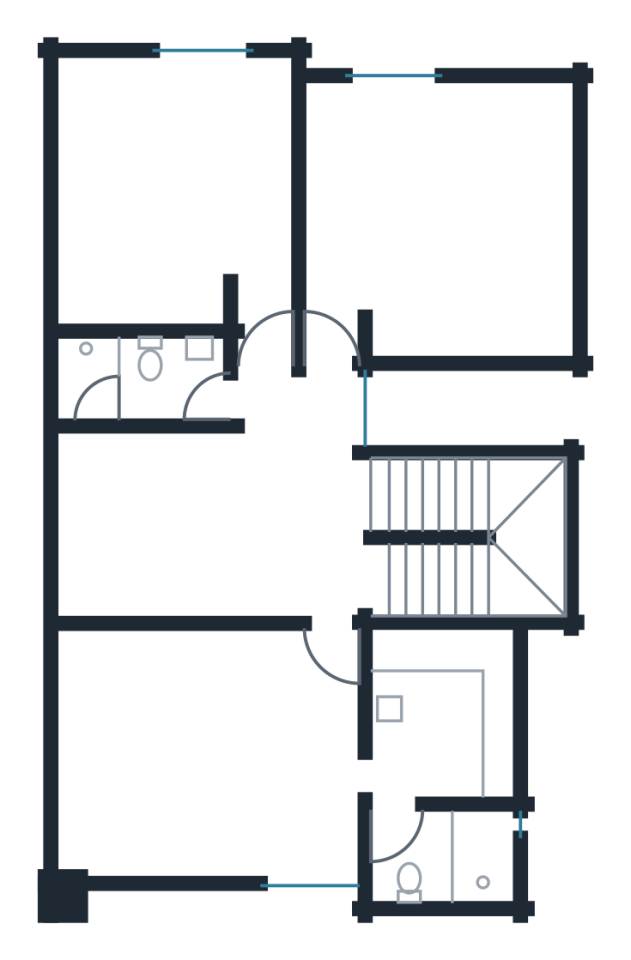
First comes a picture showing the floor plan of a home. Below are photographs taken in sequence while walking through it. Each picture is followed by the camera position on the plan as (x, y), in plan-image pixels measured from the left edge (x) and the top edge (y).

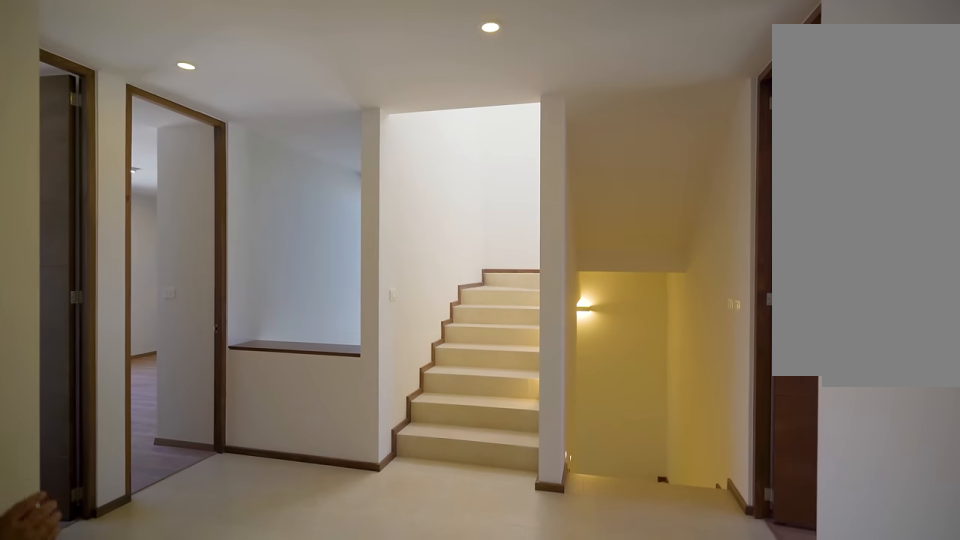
(292, 556)
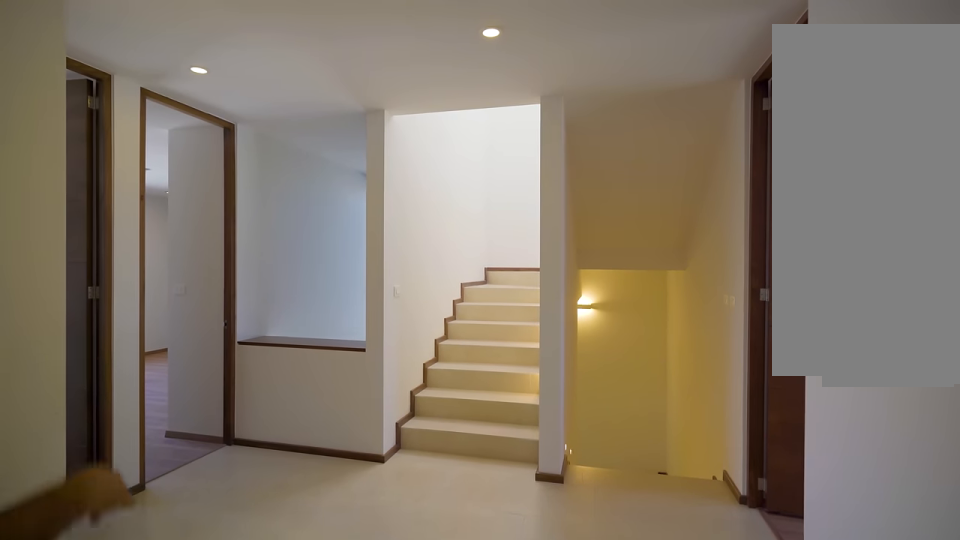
(292, 556)
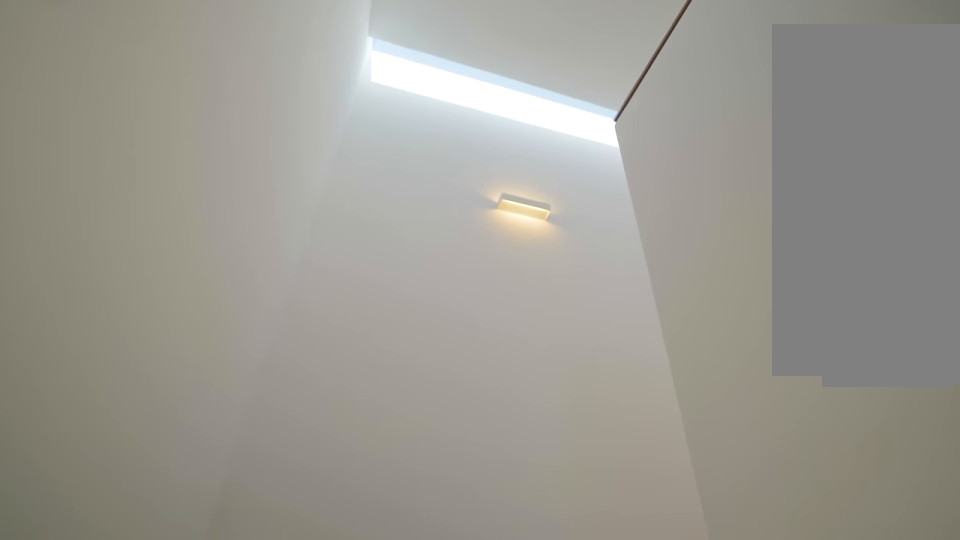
(461, 500)
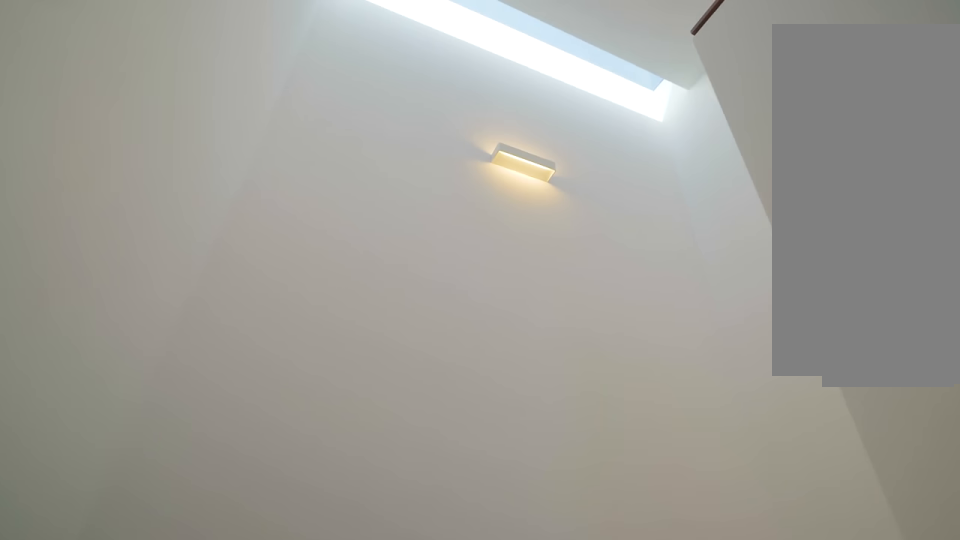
(461, 499)
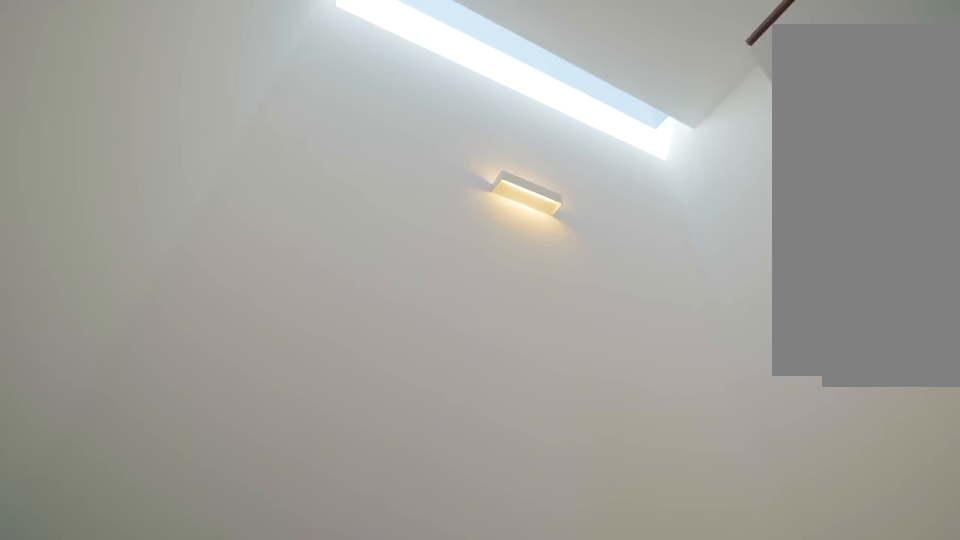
(462, 498)
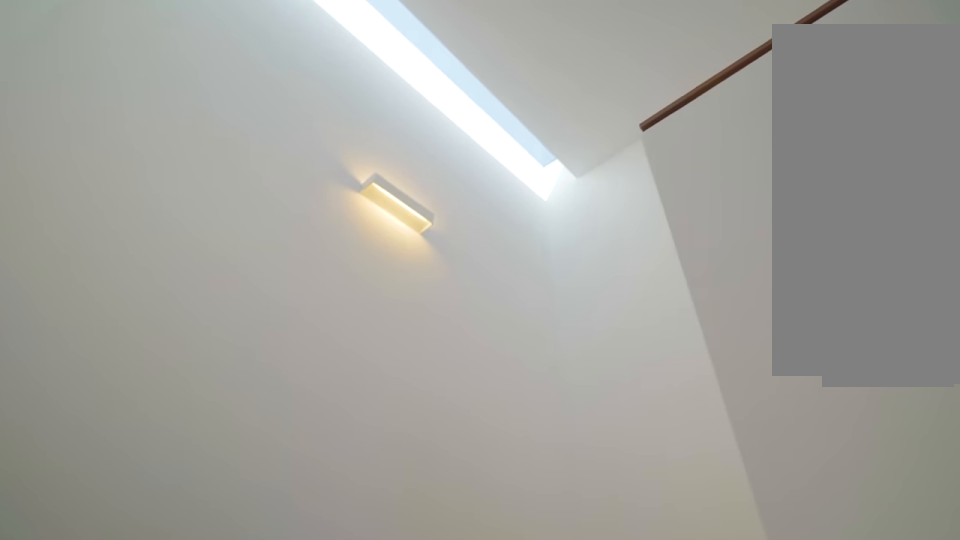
(495, 498)
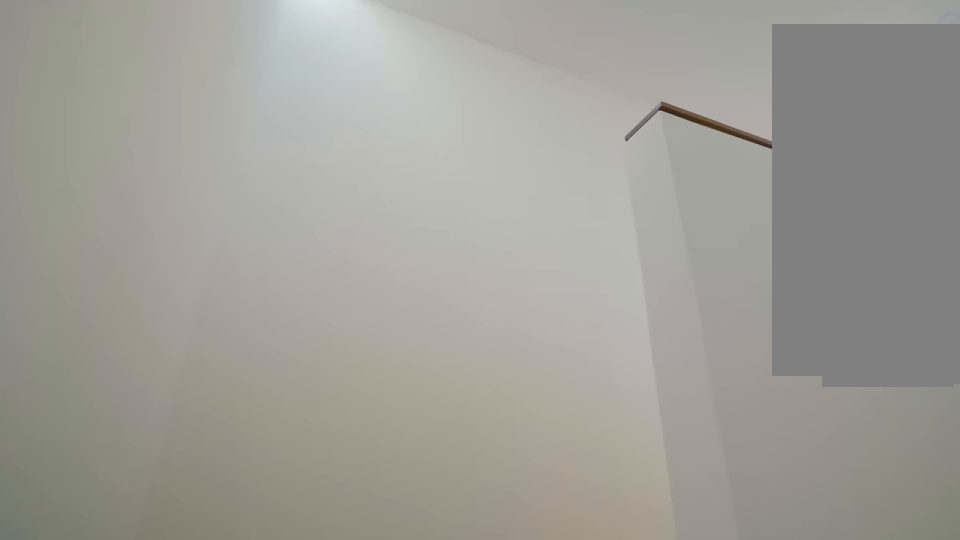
(511, 495)
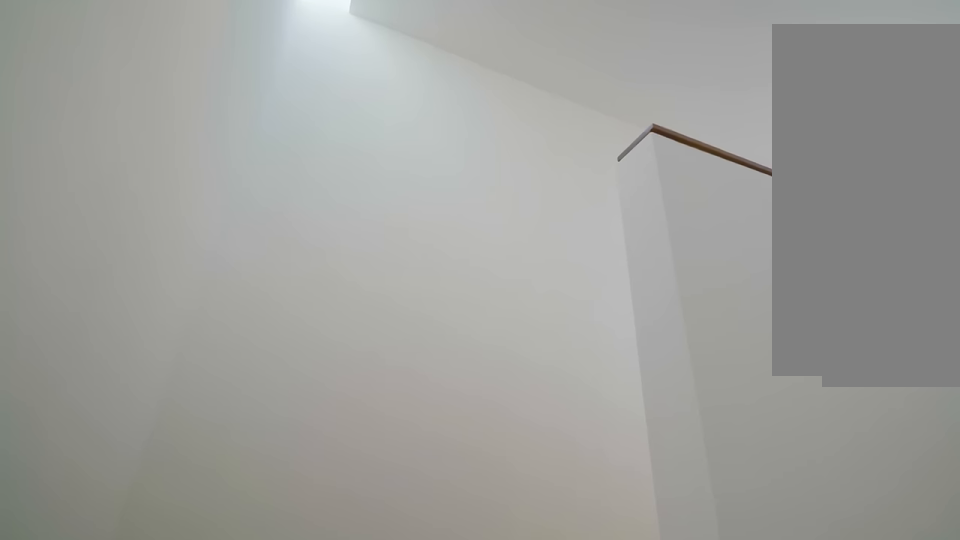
(514, 498)
